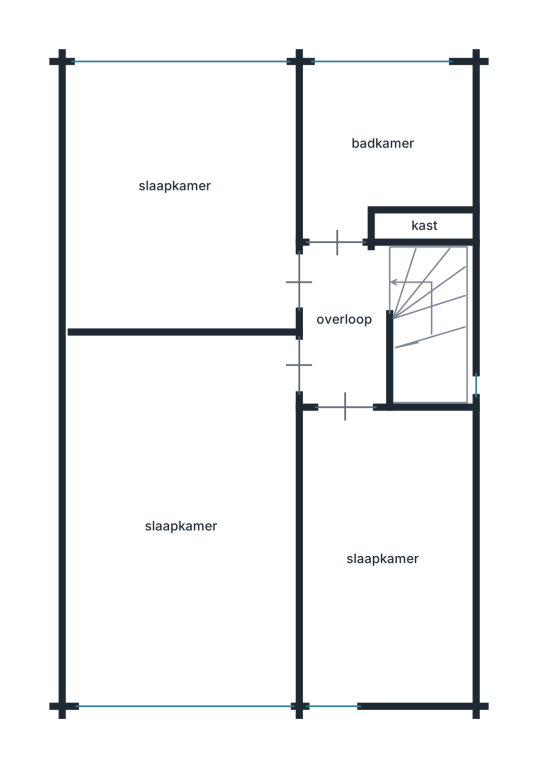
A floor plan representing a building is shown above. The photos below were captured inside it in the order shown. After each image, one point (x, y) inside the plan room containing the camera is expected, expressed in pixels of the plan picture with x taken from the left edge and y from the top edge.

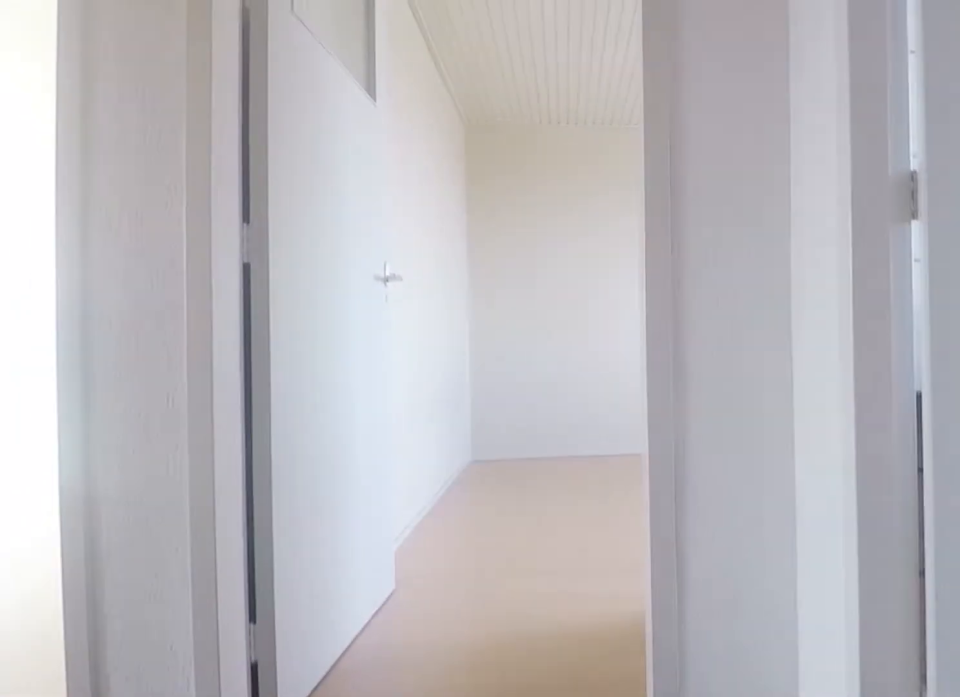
(344, 325)
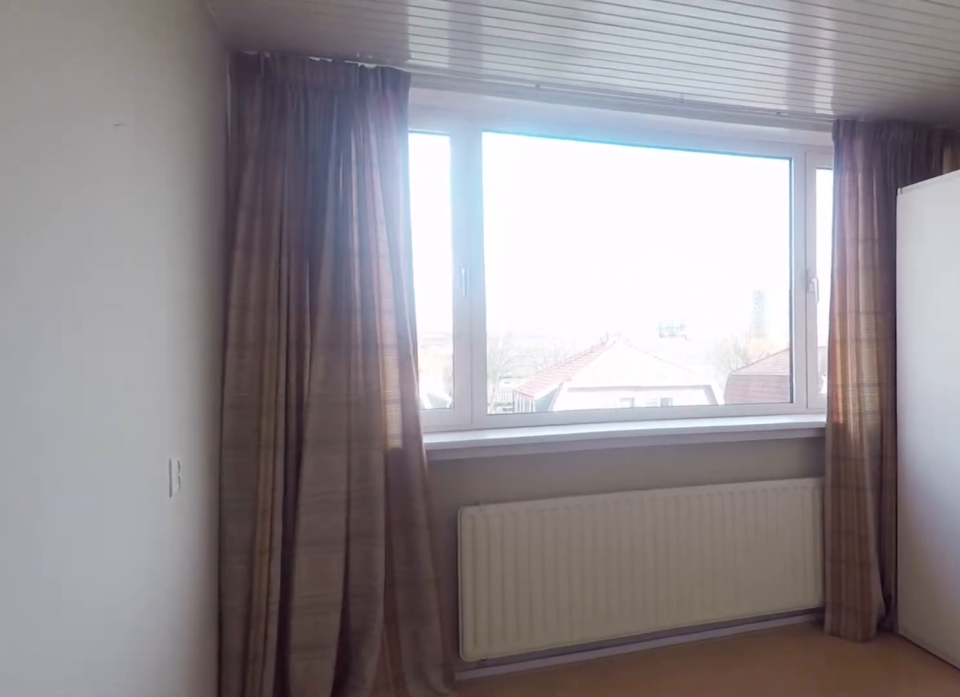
(186, 199)
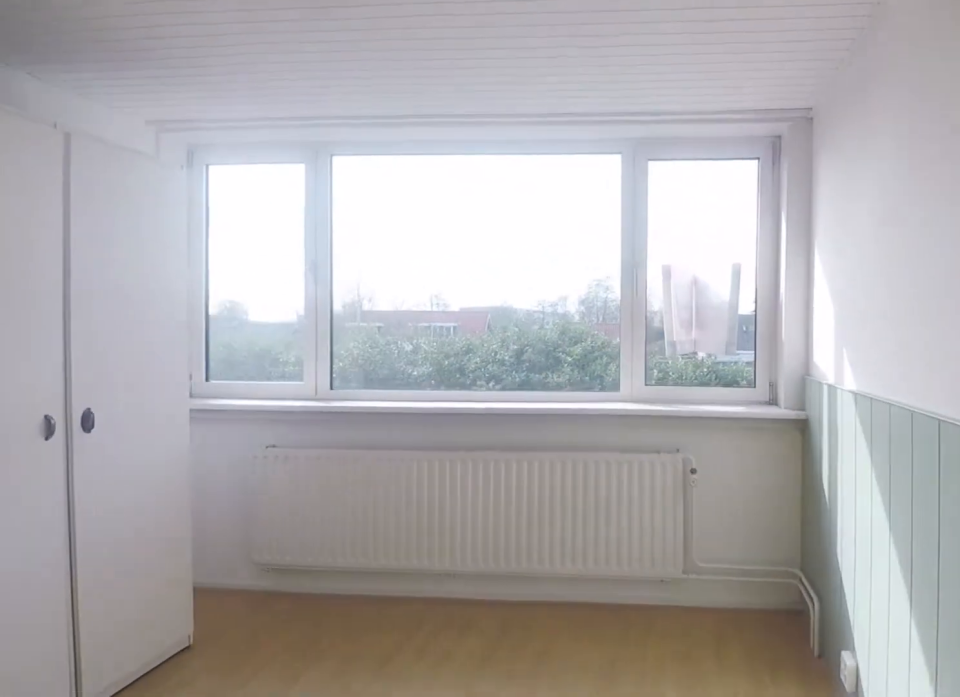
(187, 518)
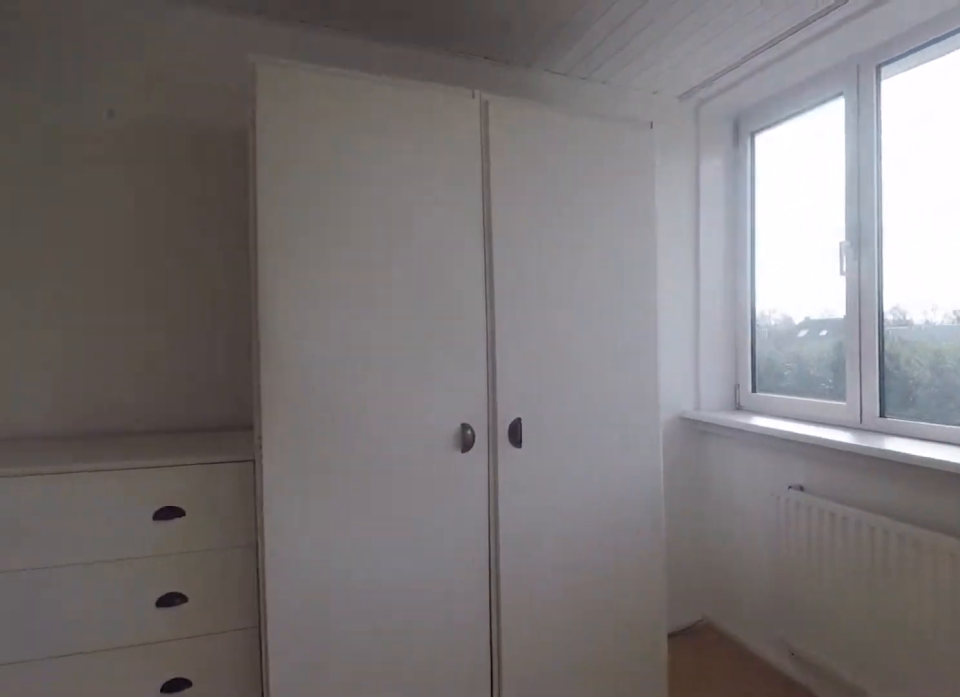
(187, 518)
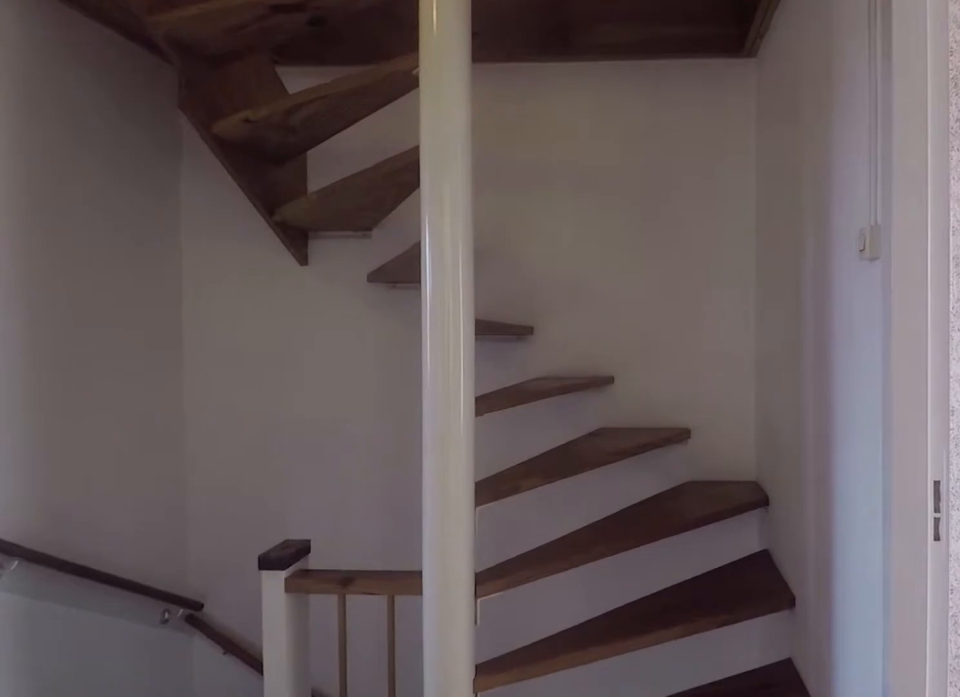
(344, 325)
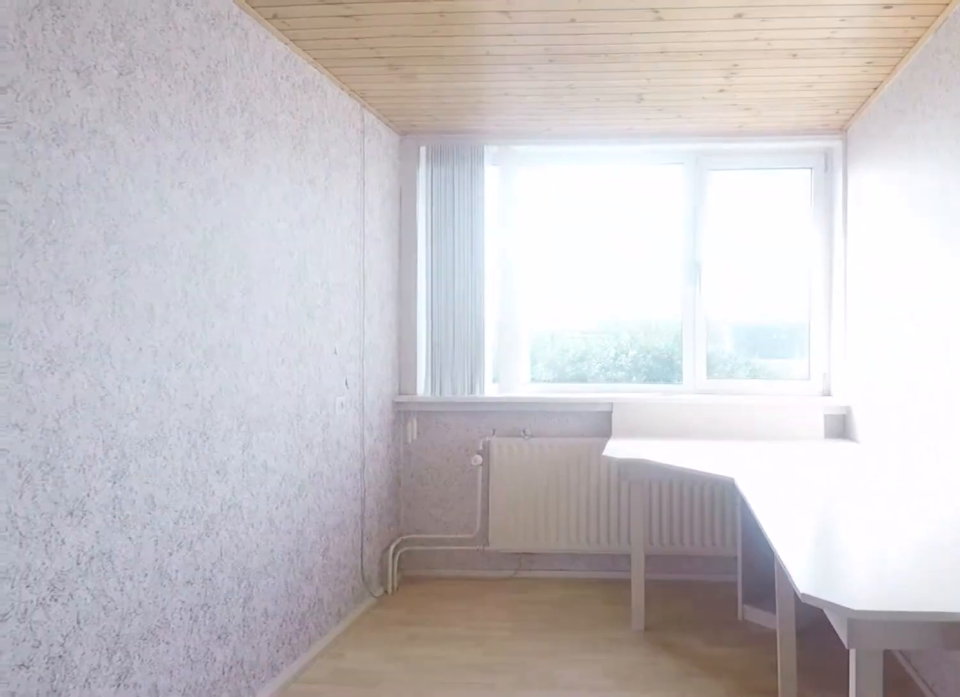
(383, 561)
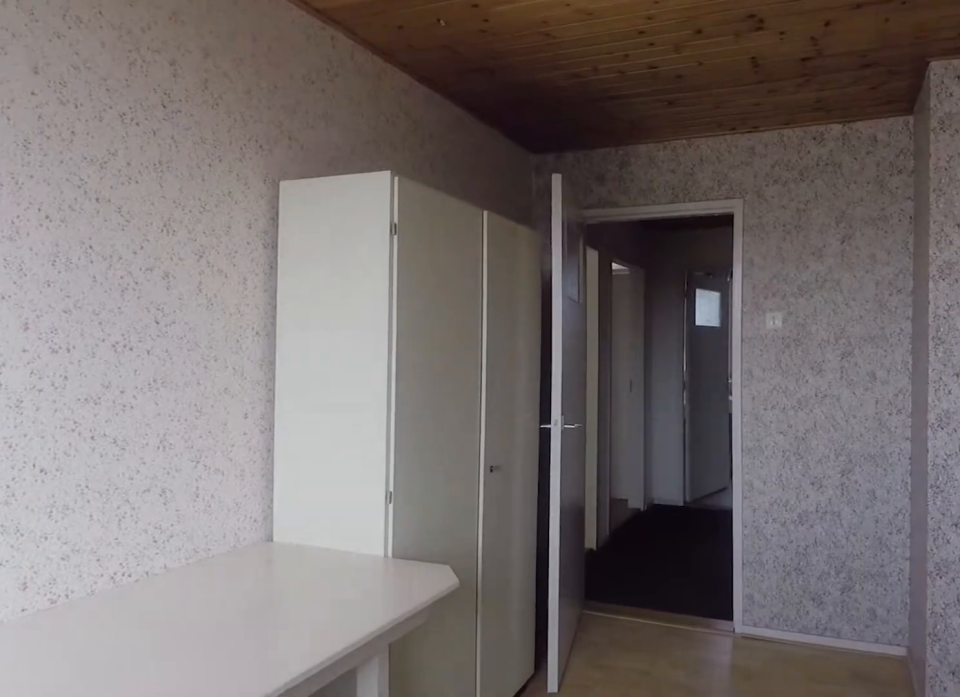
(385, 556)
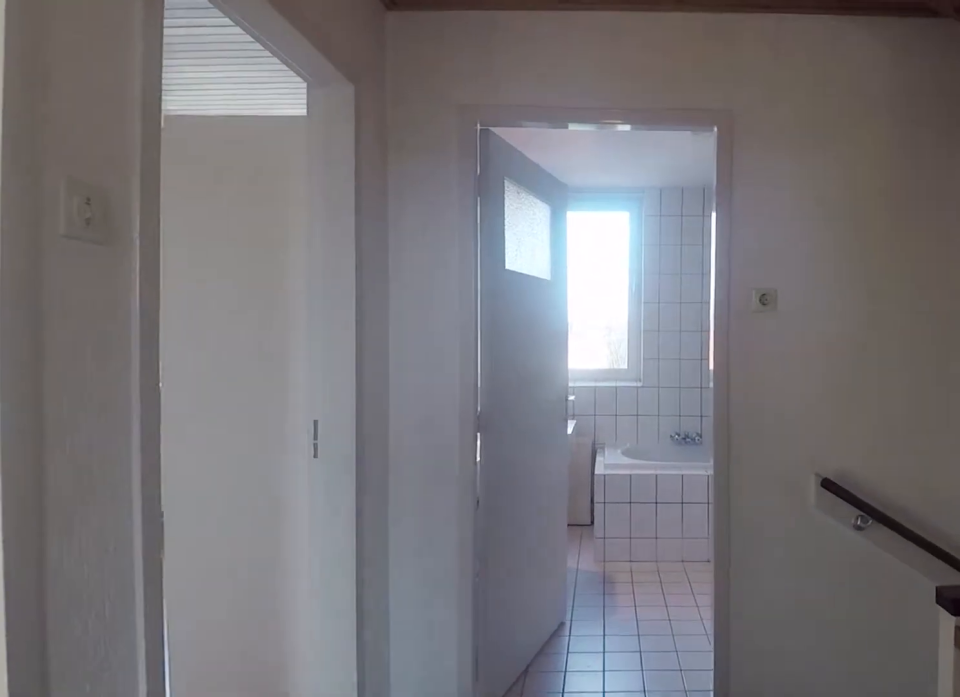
(345, 325)
